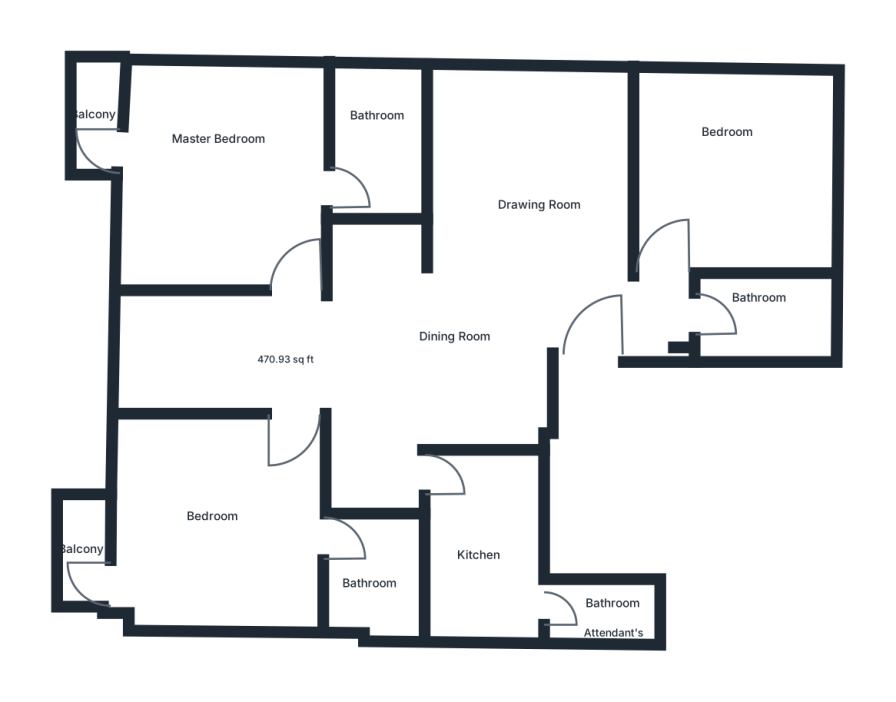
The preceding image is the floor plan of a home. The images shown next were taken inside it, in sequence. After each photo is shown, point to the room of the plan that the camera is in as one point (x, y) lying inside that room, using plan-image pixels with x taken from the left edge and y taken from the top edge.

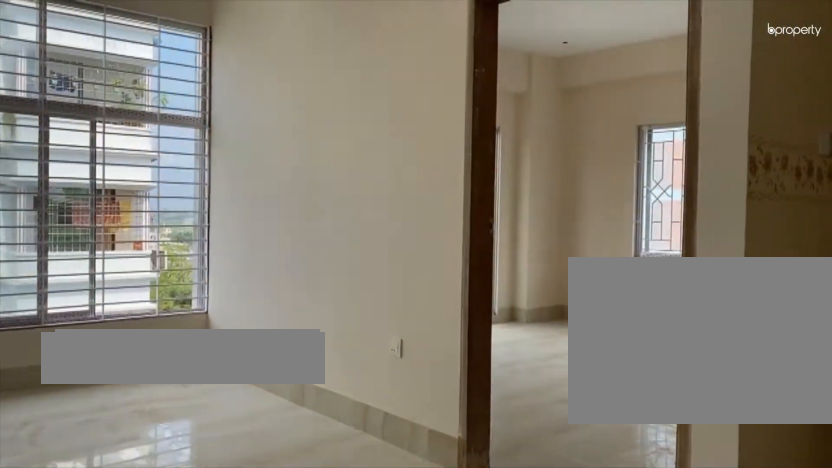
(505, 283)
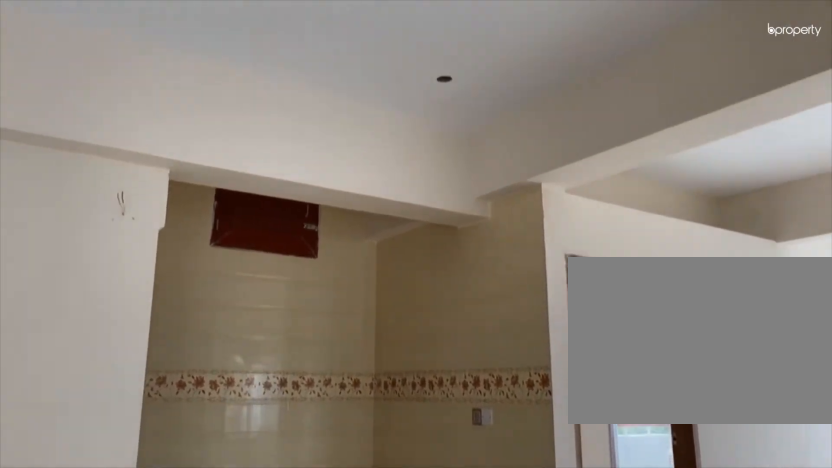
(505, 283)
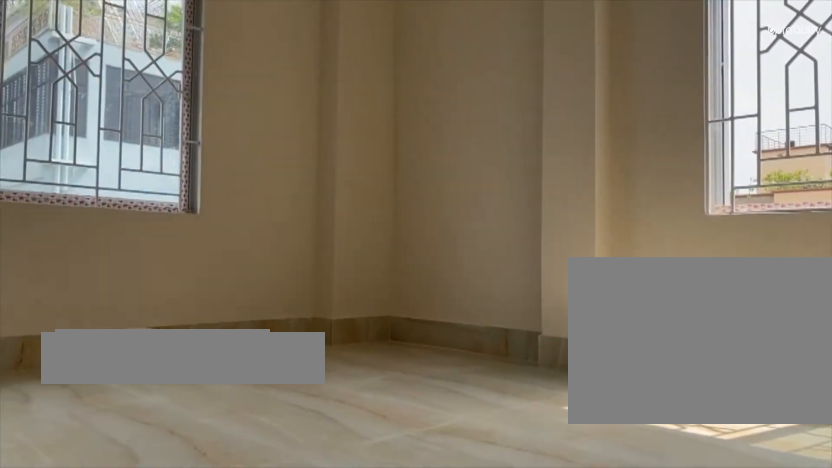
(747, 178)
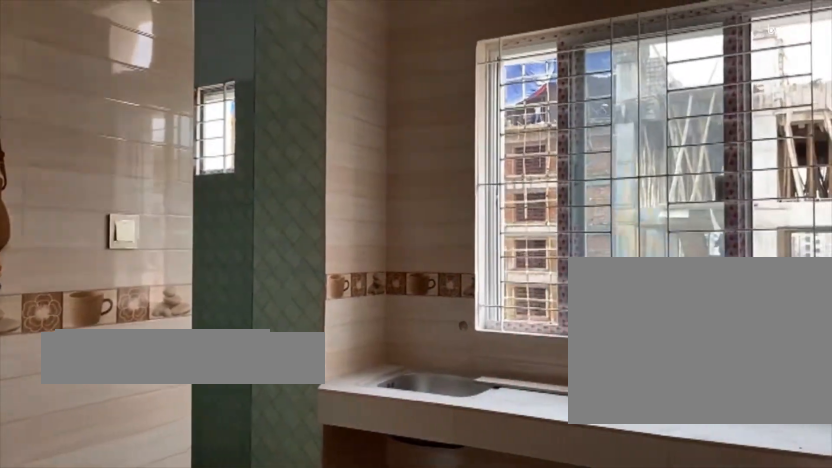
(482, 557)
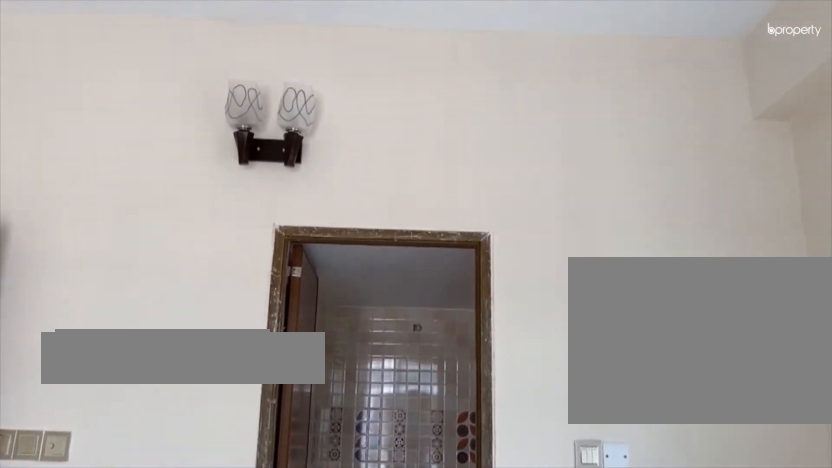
(223, 515)
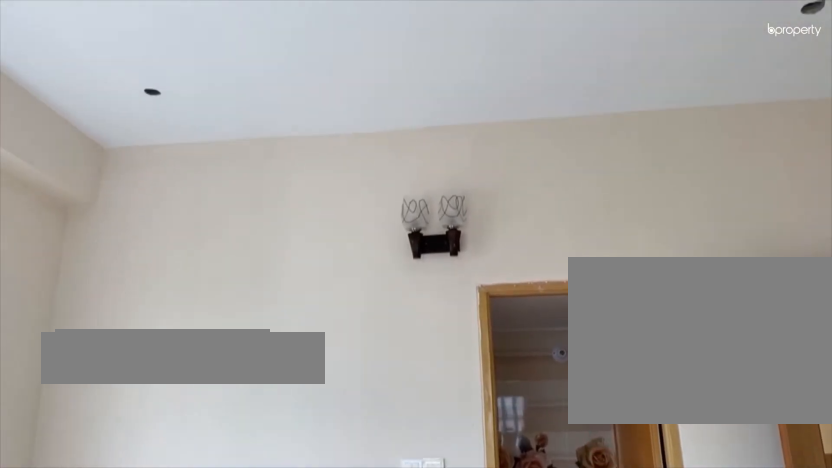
(222, 178)
